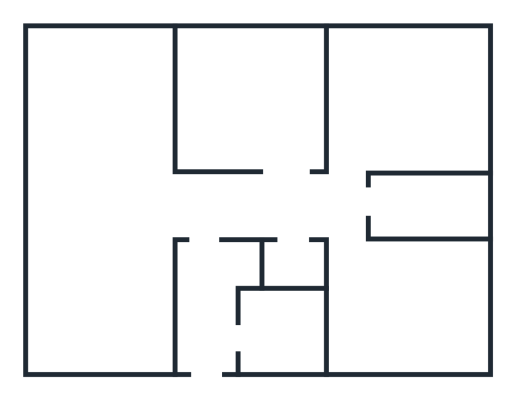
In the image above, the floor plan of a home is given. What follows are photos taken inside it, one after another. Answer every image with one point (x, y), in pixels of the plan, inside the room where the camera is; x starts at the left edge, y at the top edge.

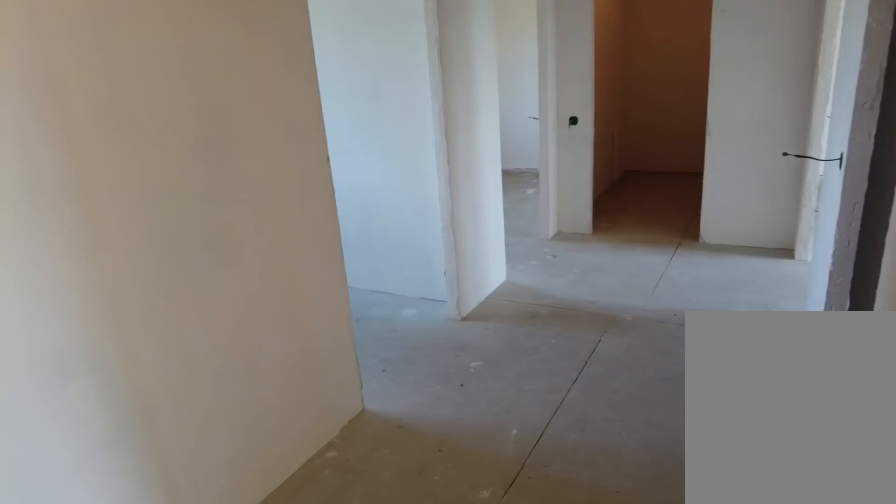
(207, 223)
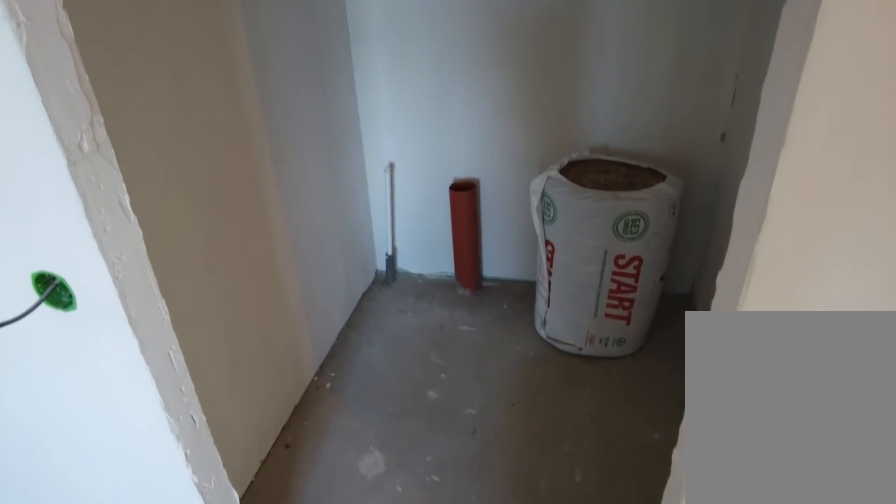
(300, 218)
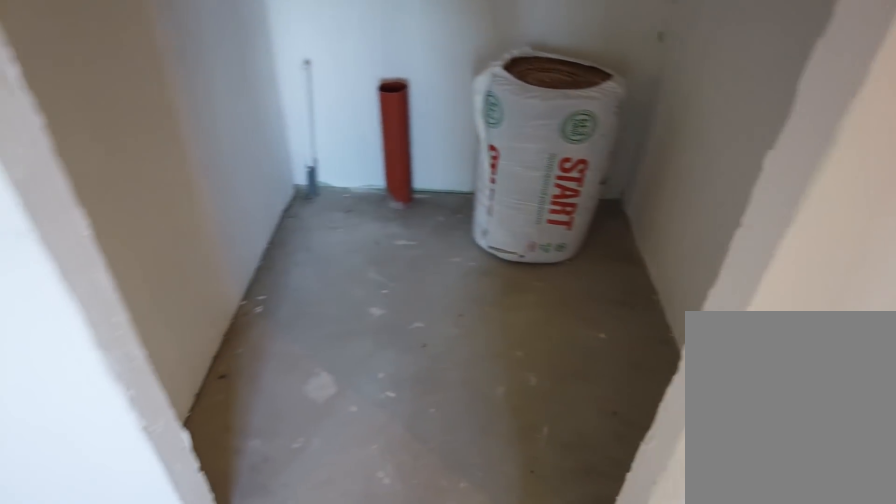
(300, 218)
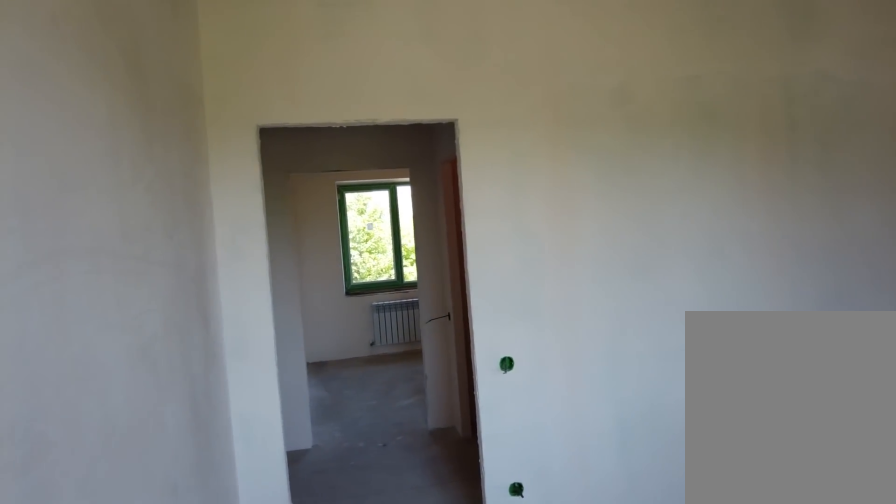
(373, 323)
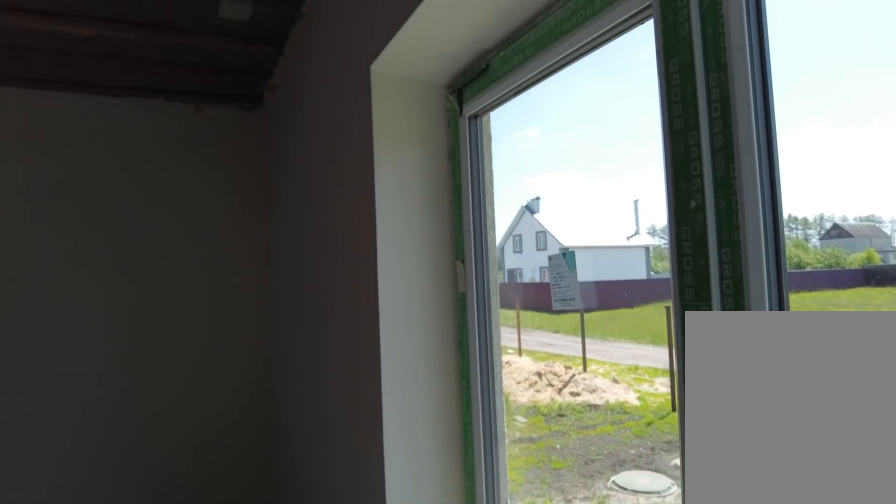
(373, 323)
